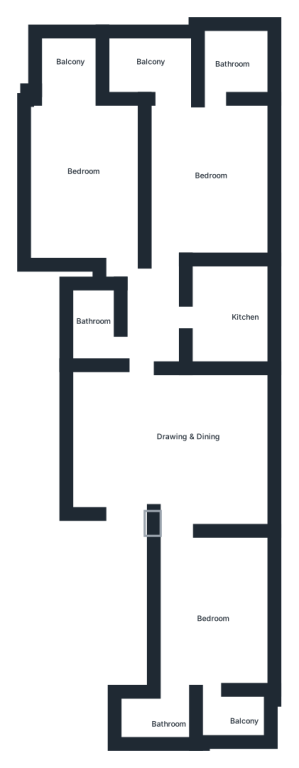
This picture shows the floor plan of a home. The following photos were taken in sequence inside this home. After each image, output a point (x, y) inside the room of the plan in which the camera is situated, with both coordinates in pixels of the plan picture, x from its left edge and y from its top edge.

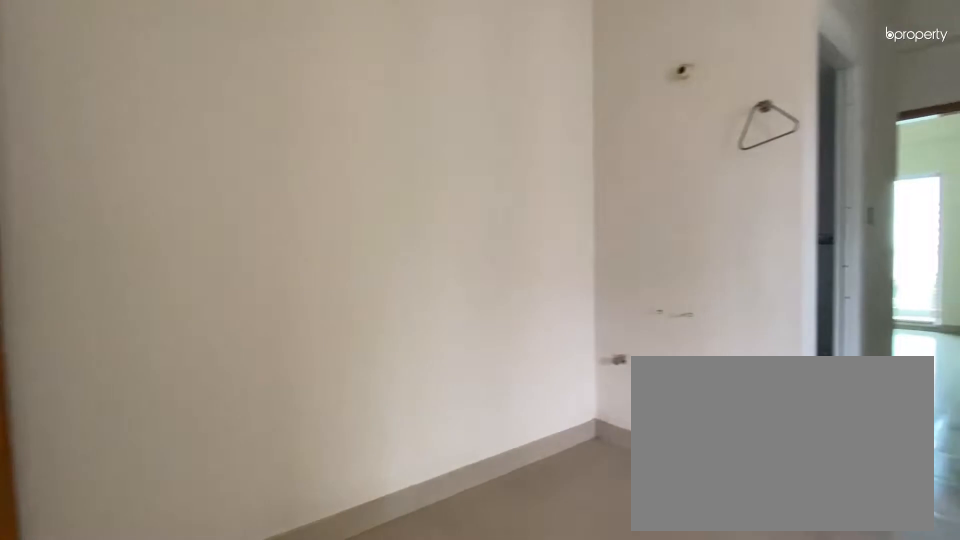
(176, 423)
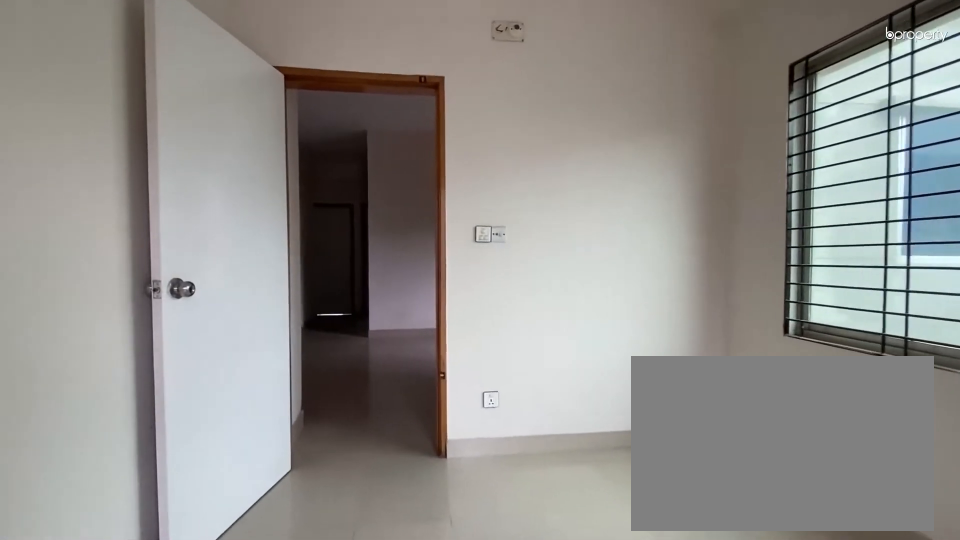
(209, 607)
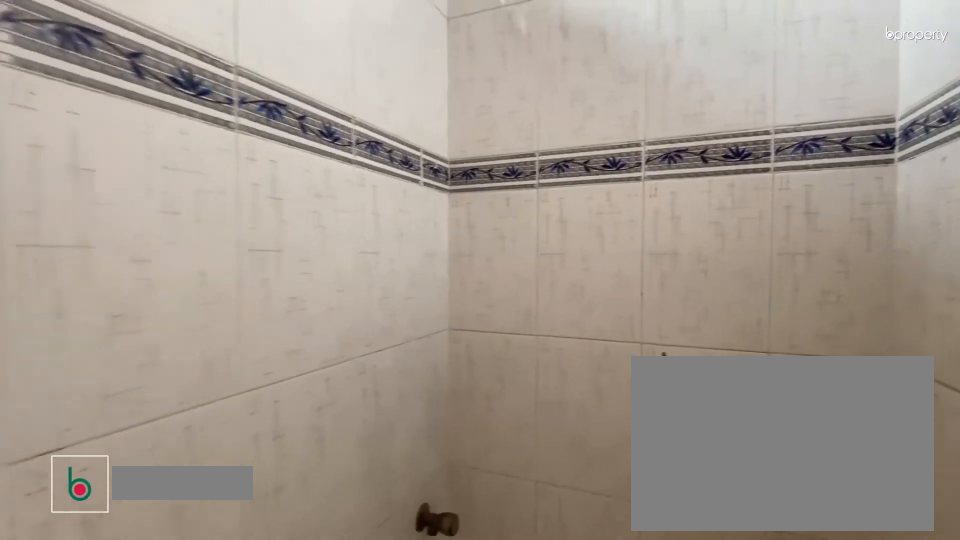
(154, 727)
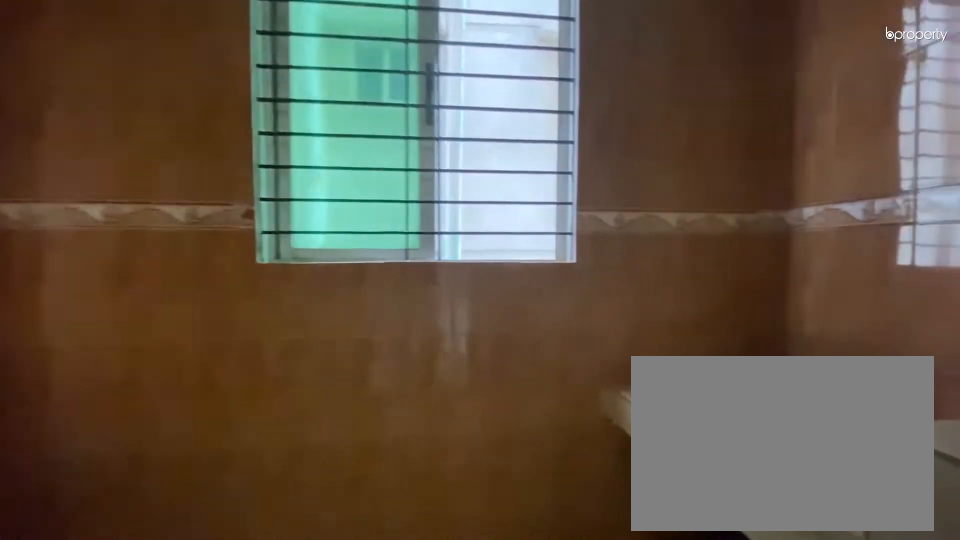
(239, 312)
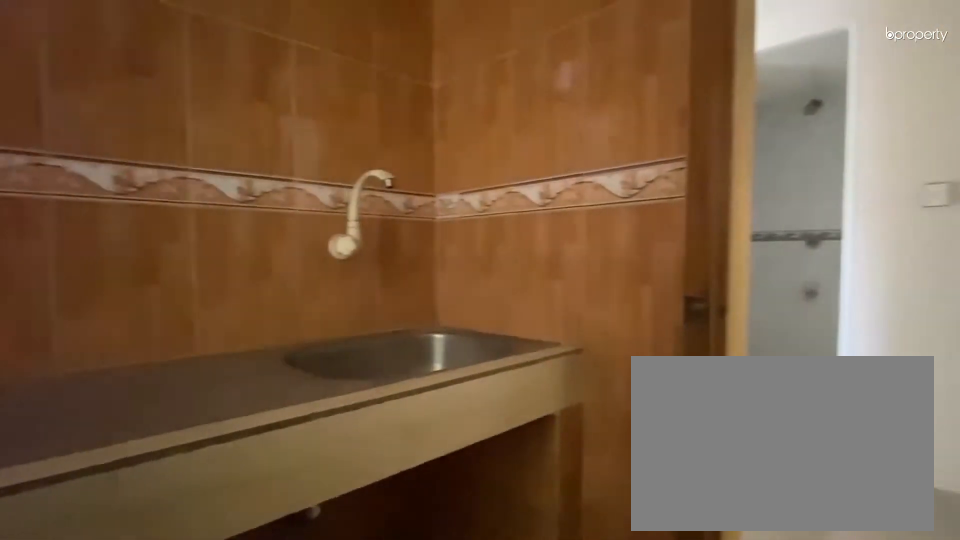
(239, 312)
